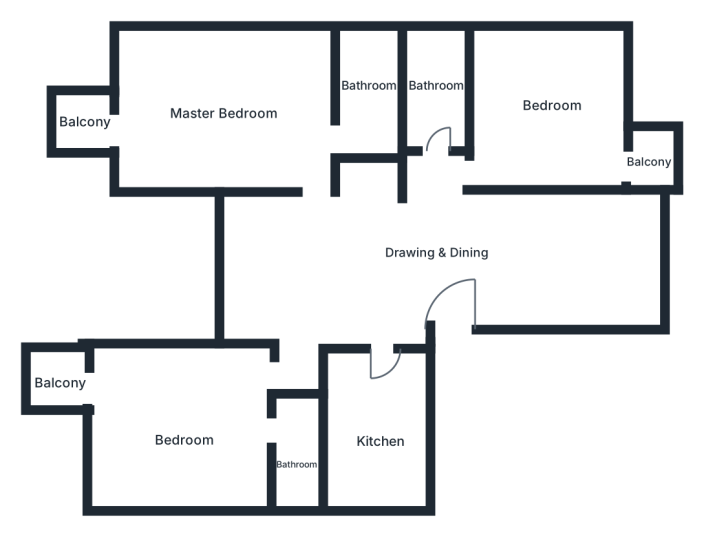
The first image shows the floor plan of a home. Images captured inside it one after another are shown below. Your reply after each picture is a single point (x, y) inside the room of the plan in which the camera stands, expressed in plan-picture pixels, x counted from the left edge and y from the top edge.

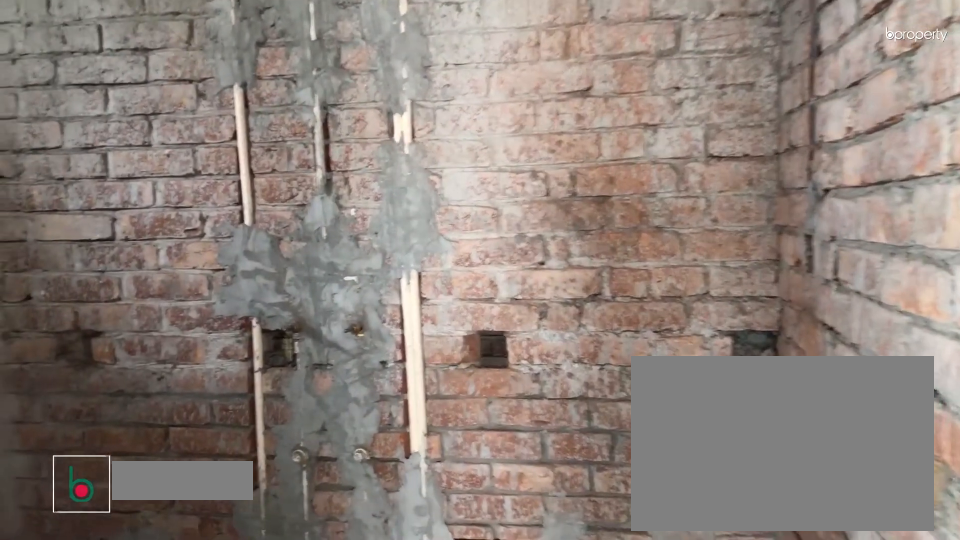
(369, 74)
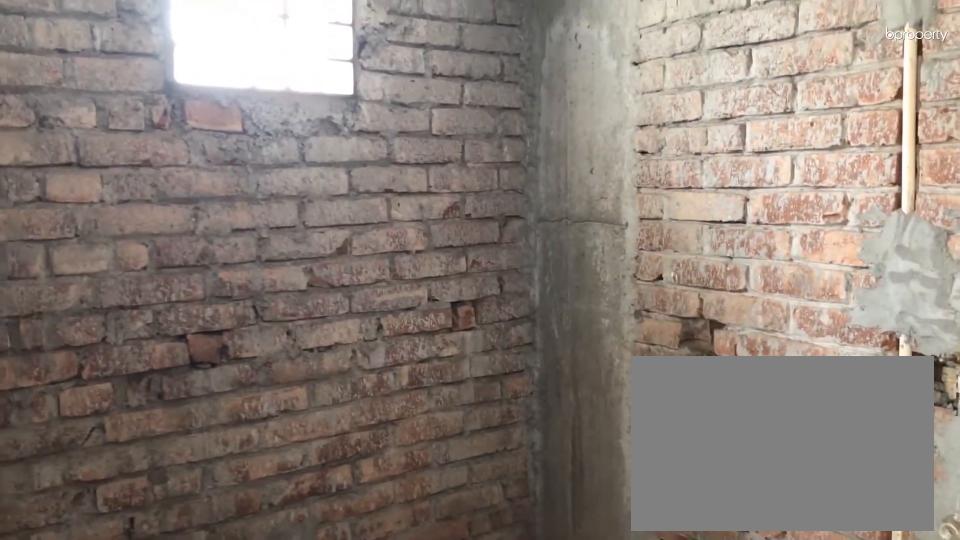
(369, 74)
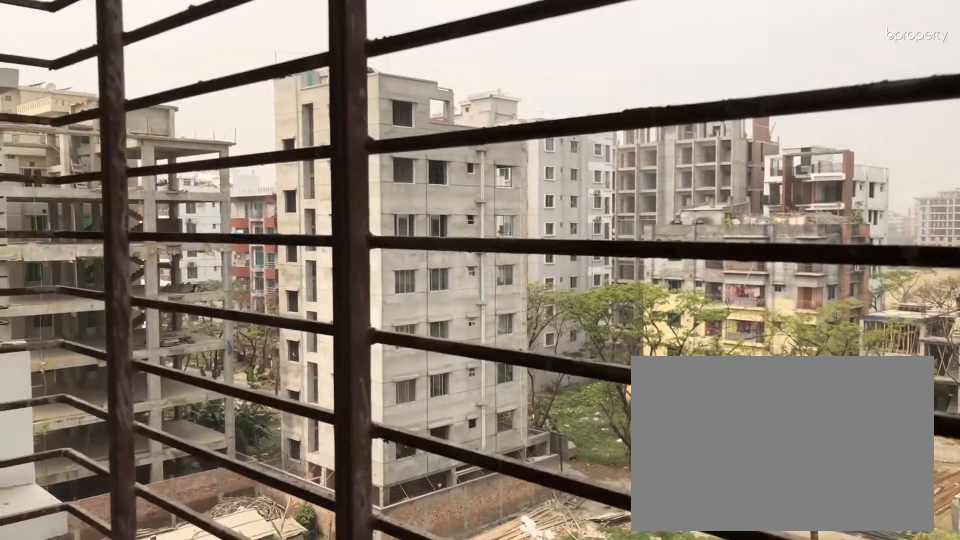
(88, 125)
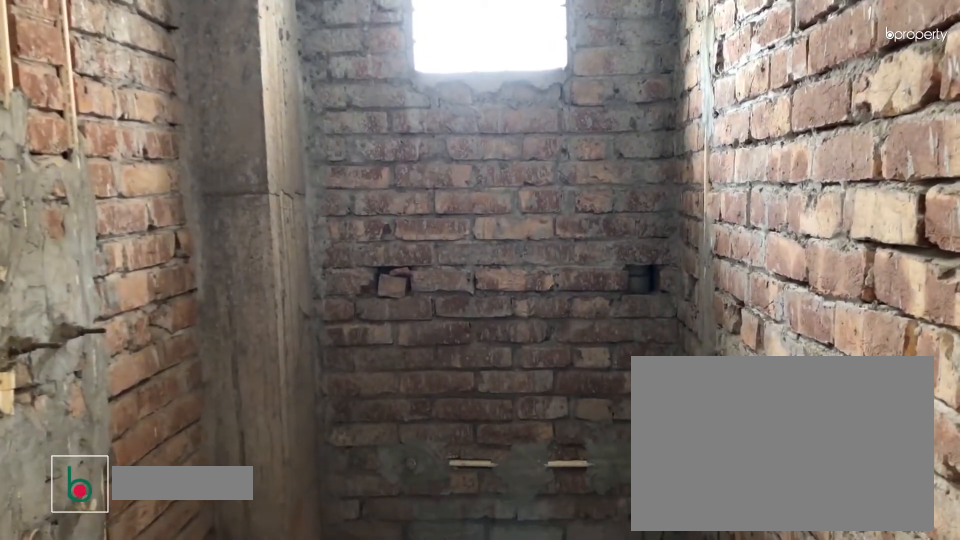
(431, 84)
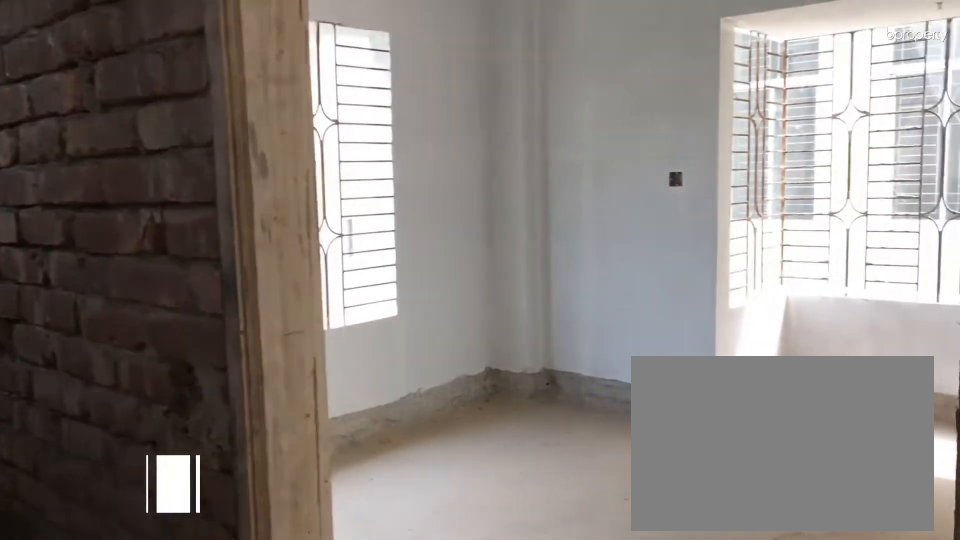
(494, 169)
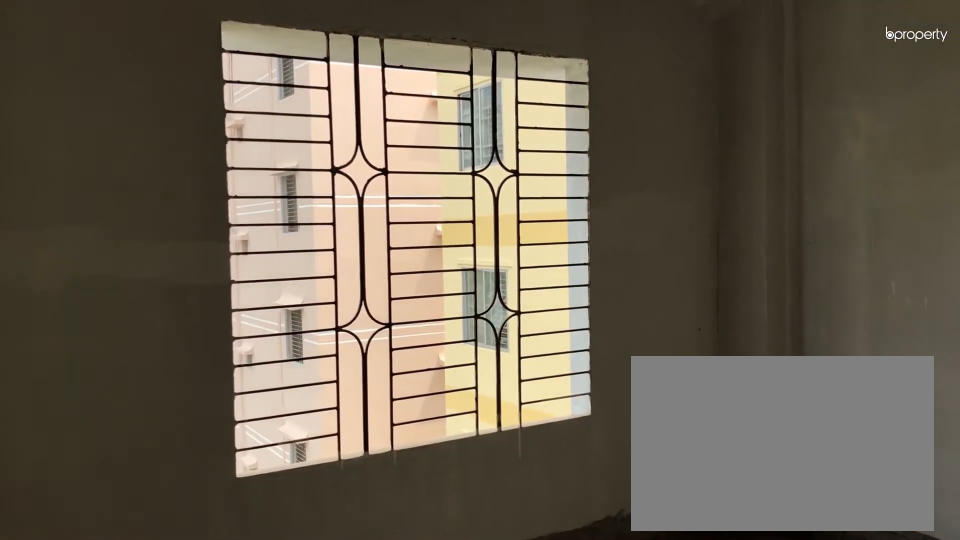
(546, 107)
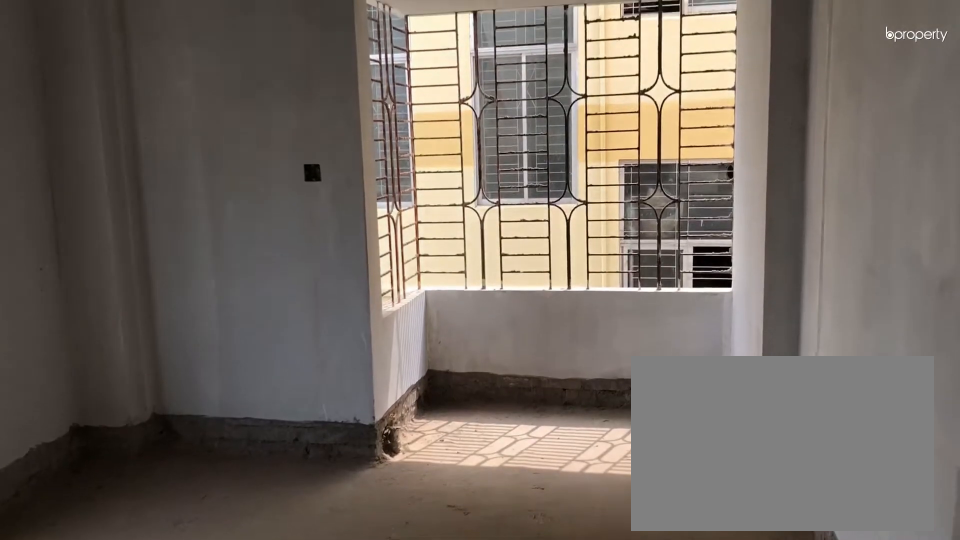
(546, 107)
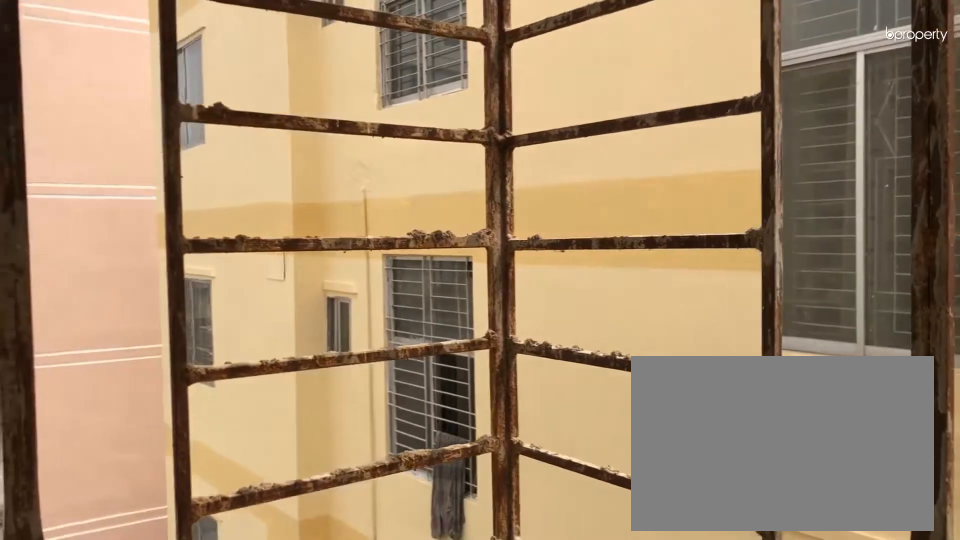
(653, 155)
